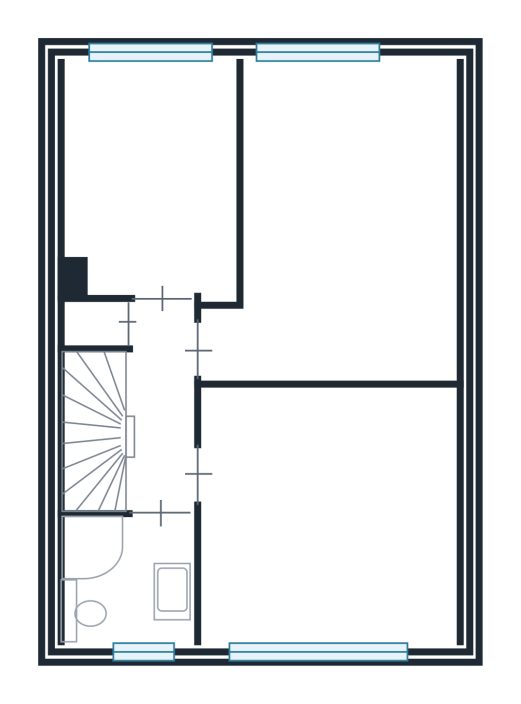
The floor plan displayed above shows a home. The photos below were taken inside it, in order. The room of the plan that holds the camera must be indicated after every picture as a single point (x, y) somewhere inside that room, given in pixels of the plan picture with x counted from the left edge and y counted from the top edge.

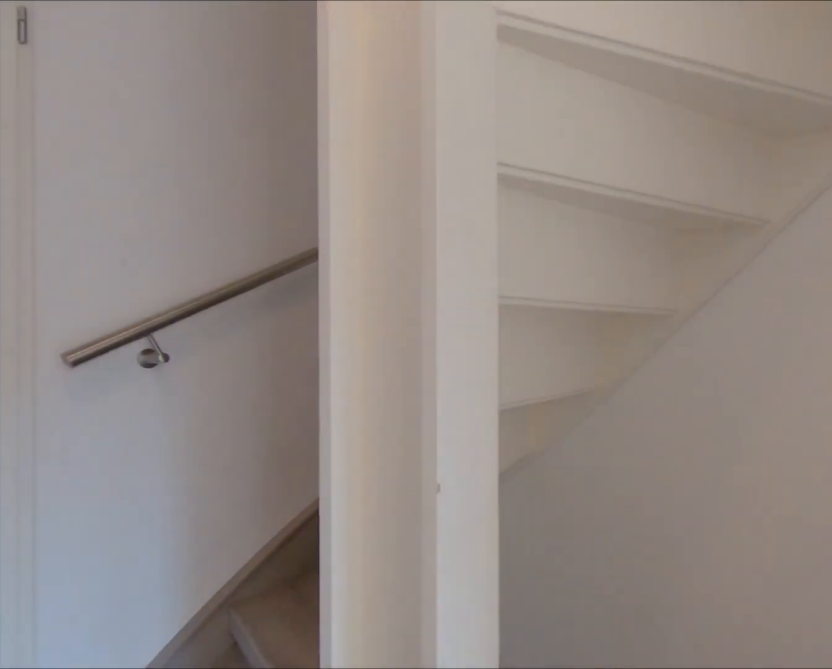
(159, 408)
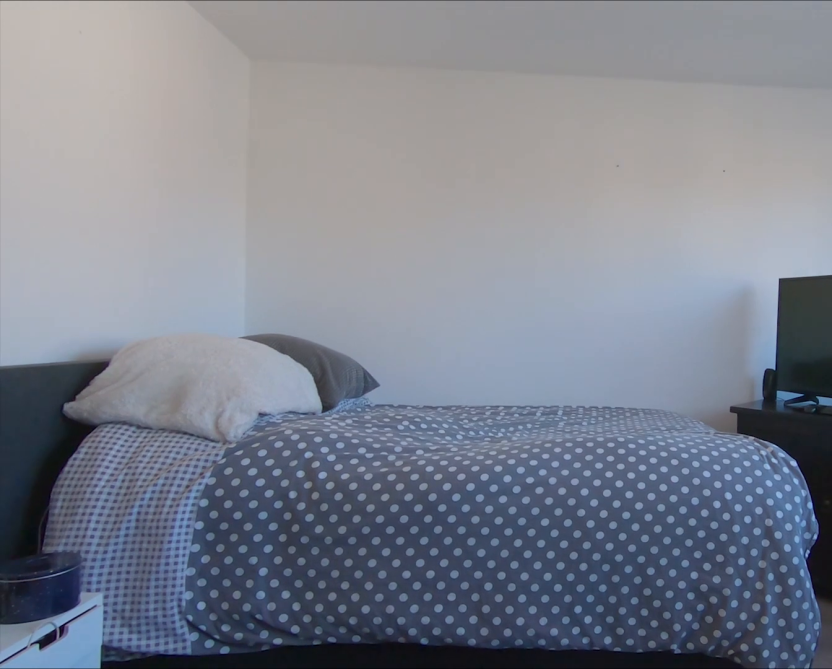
(331, 513)
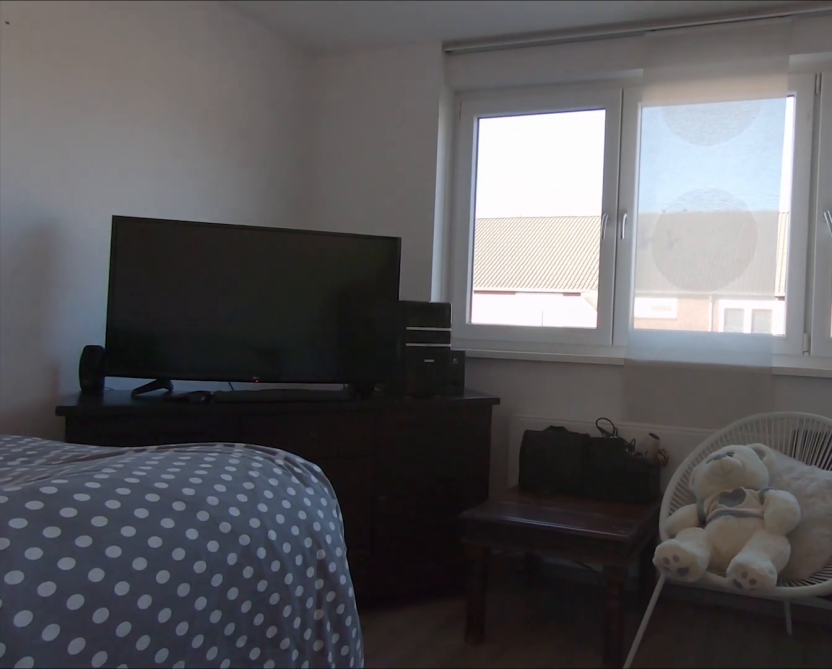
(331, 513)
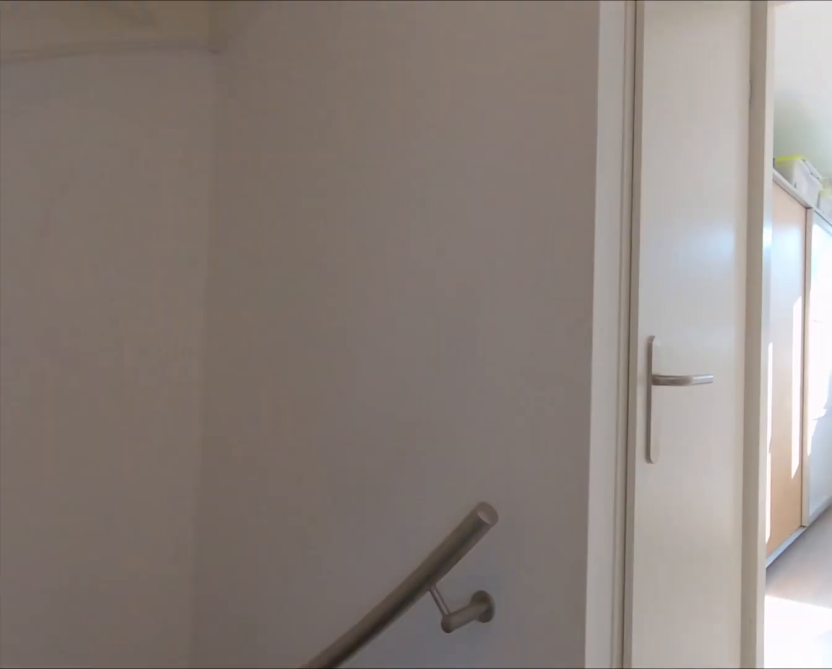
(159, 407)
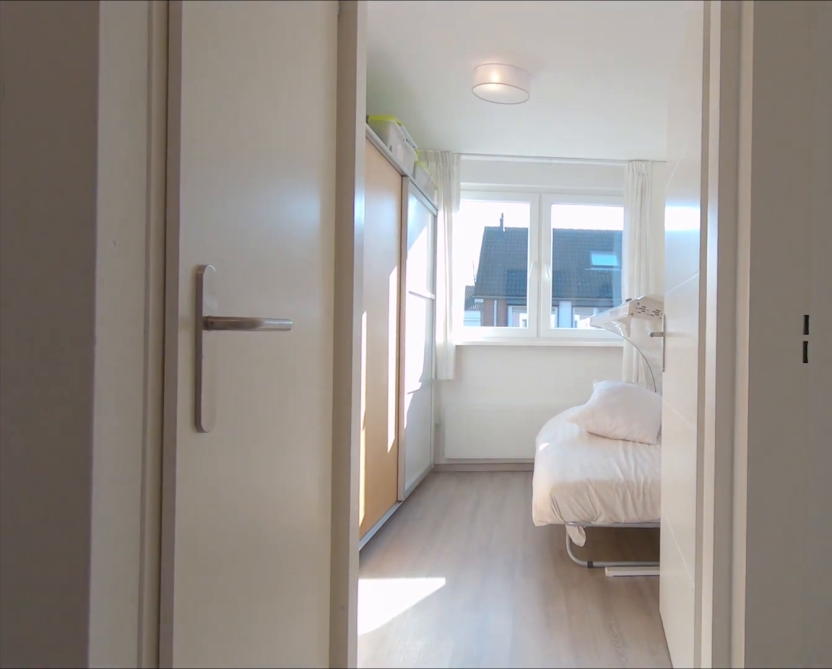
(159, 407)
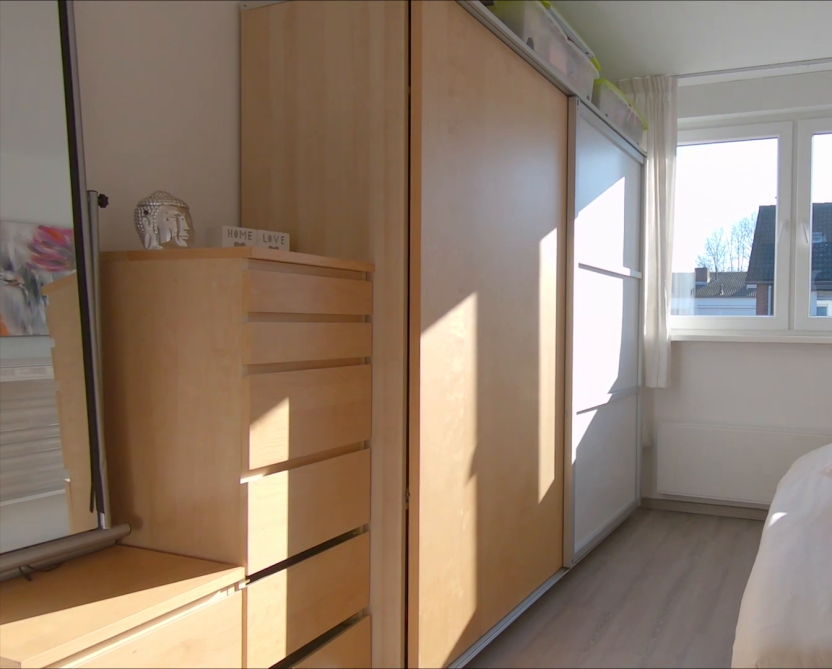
(149, 176)
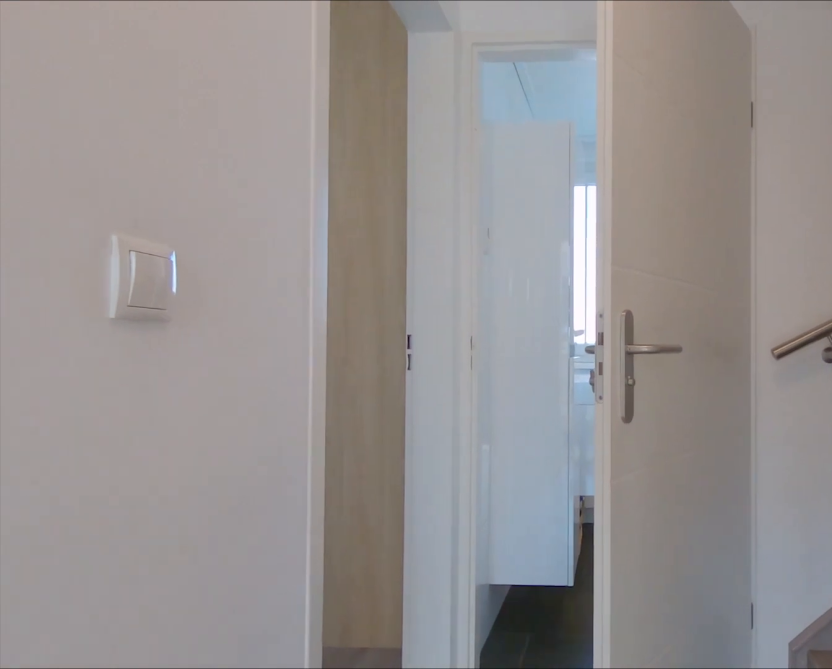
(159, 406)
